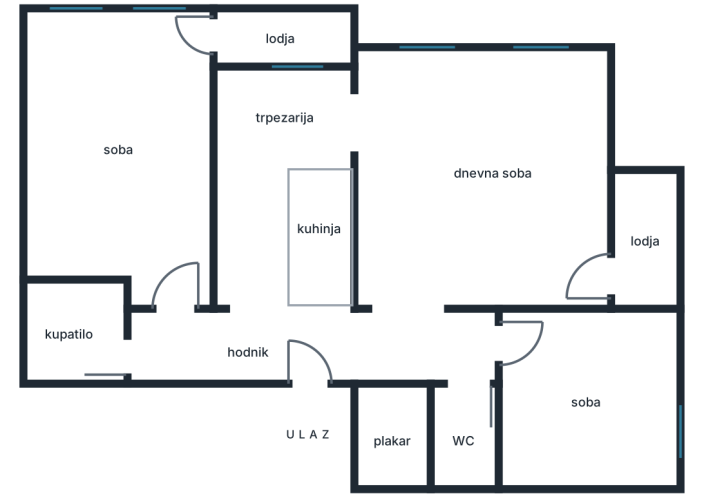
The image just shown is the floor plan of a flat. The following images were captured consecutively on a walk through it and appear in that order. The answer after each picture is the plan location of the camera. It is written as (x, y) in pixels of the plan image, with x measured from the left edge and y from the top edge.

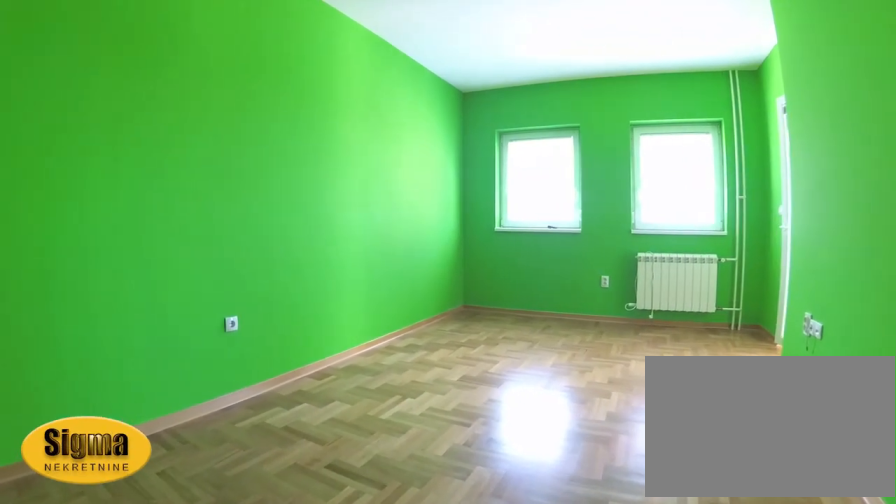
(152, 265)
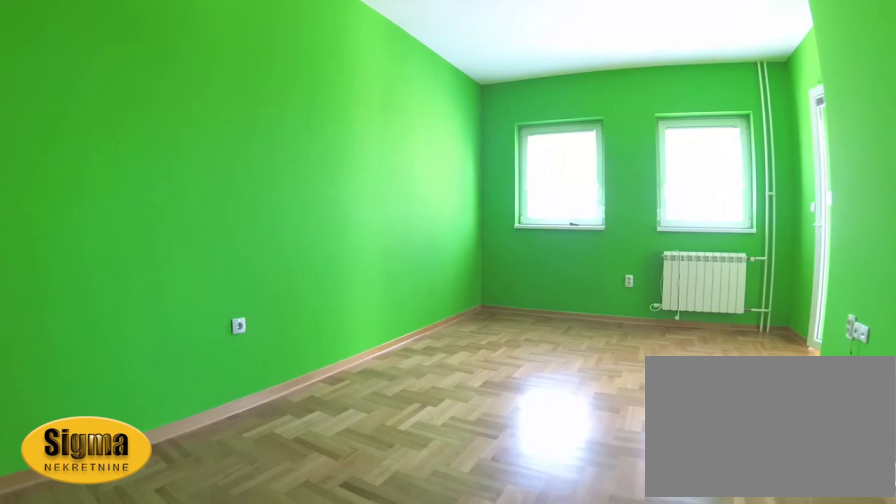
(141, 251)
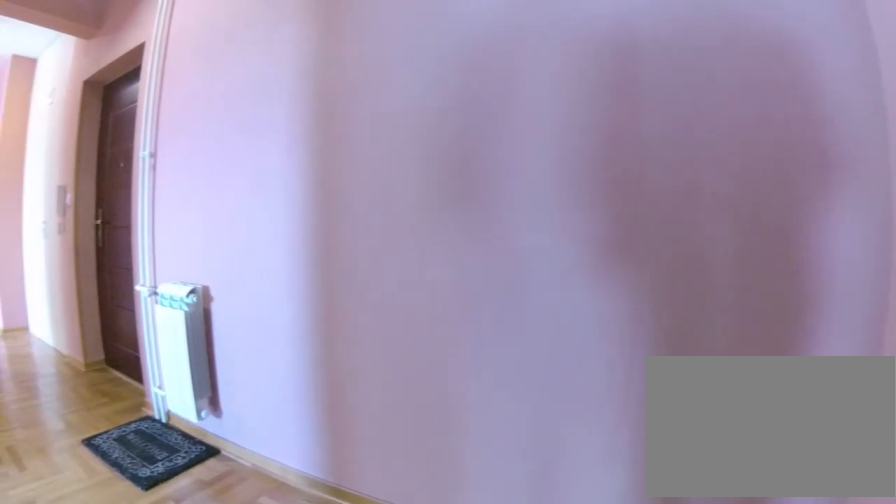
(170, 316)
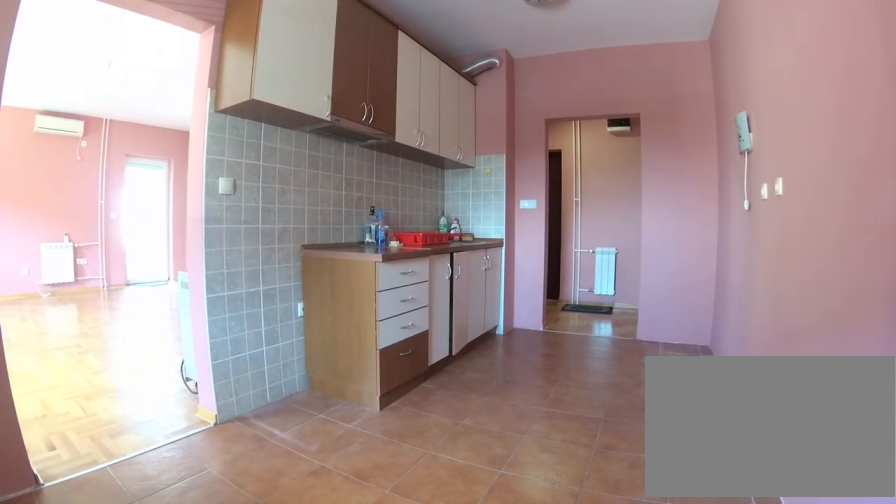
(239, 94)
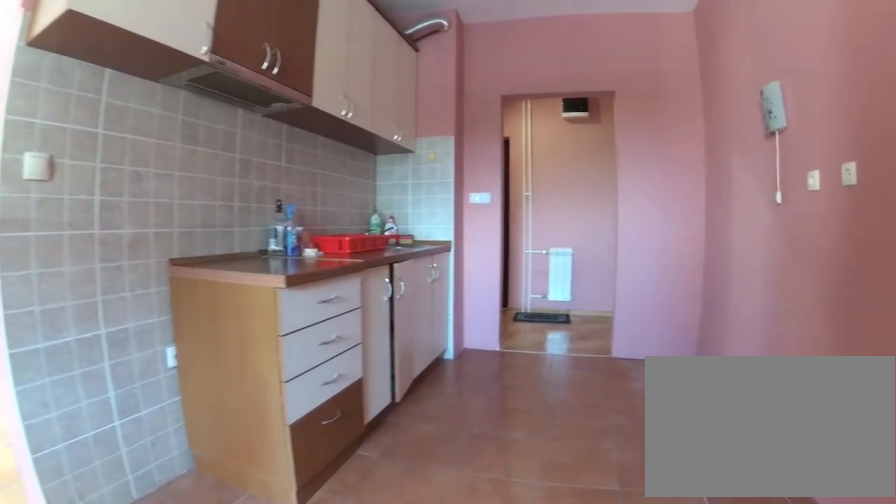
(250, 143)
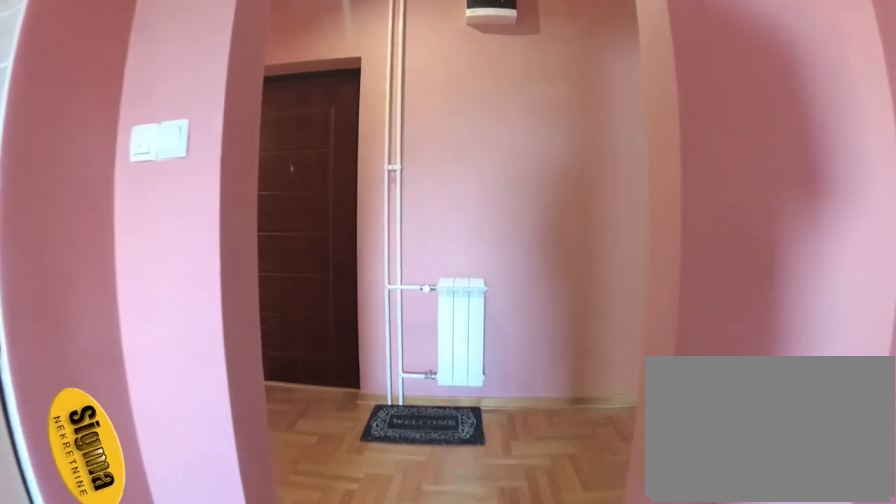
(252, 250)
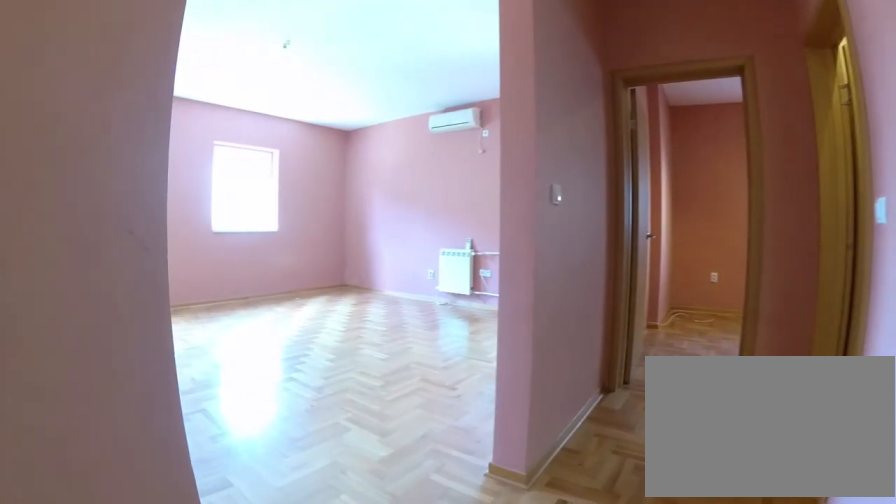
(329, 345)
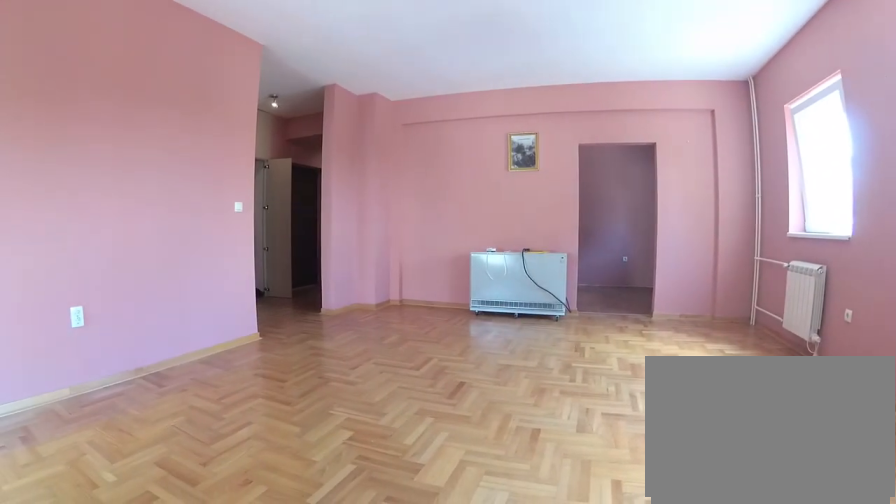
(590, 138)
